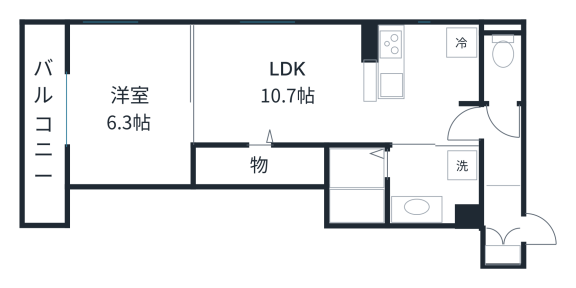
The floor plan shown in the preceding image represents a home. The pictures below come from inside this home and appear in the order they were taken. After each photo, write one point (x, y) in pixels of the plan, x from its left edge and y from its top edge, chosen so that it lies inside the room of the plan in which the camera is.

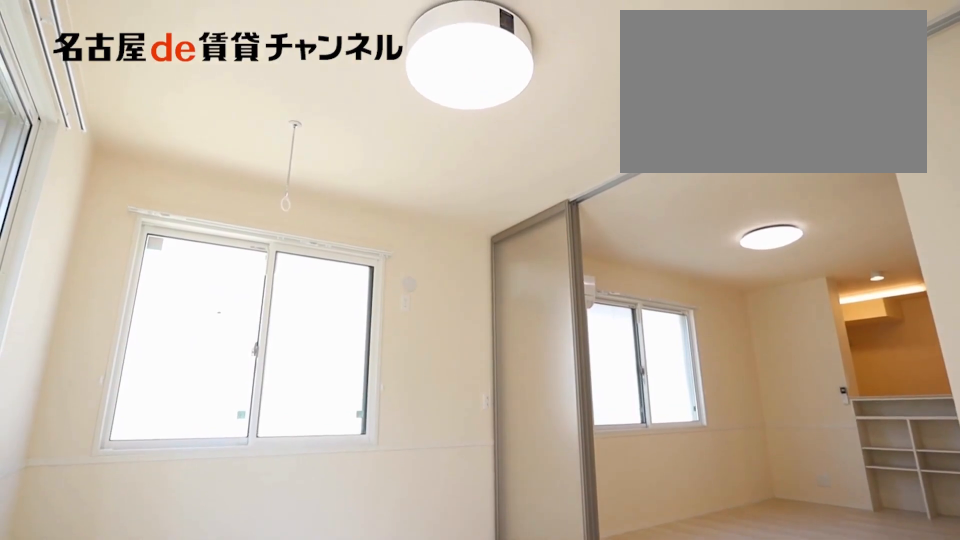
(131, 105)
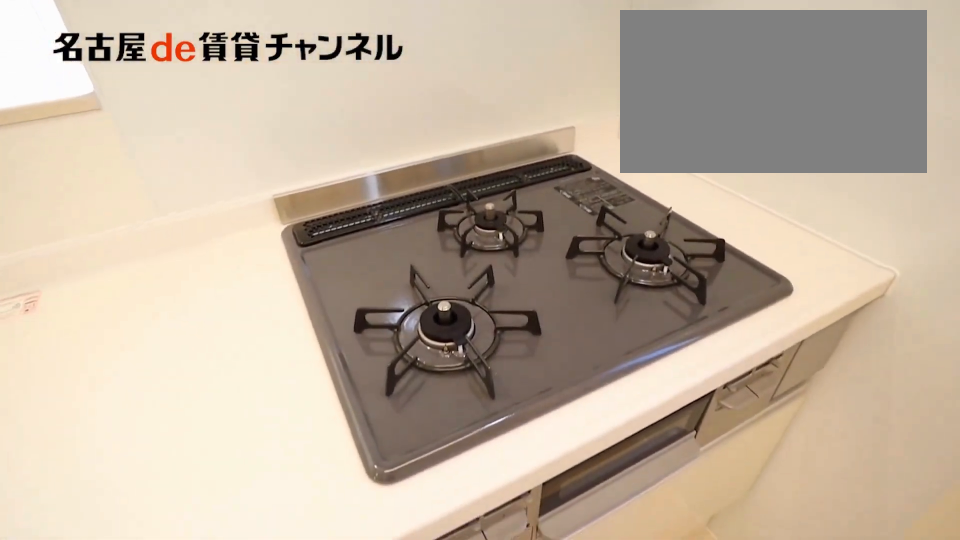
(421, 62)
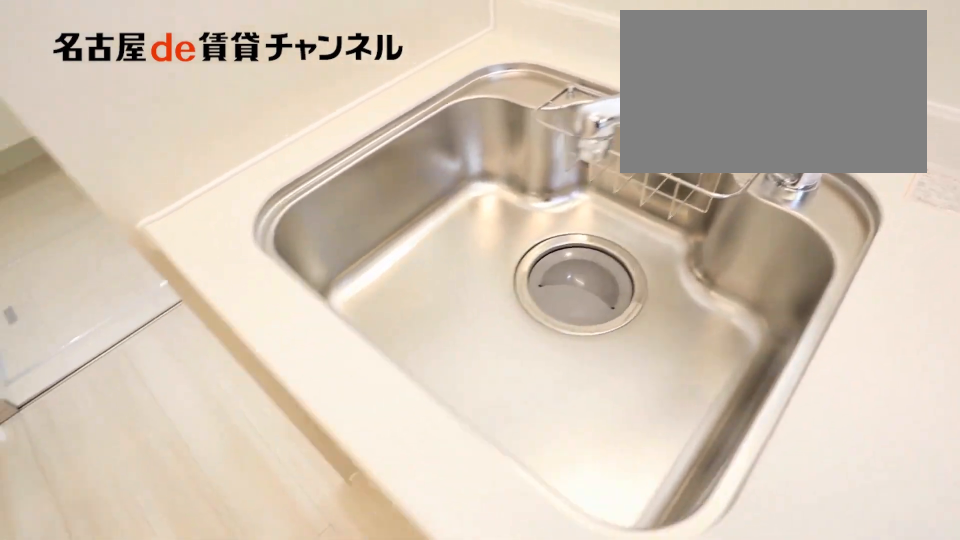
(421, 62)
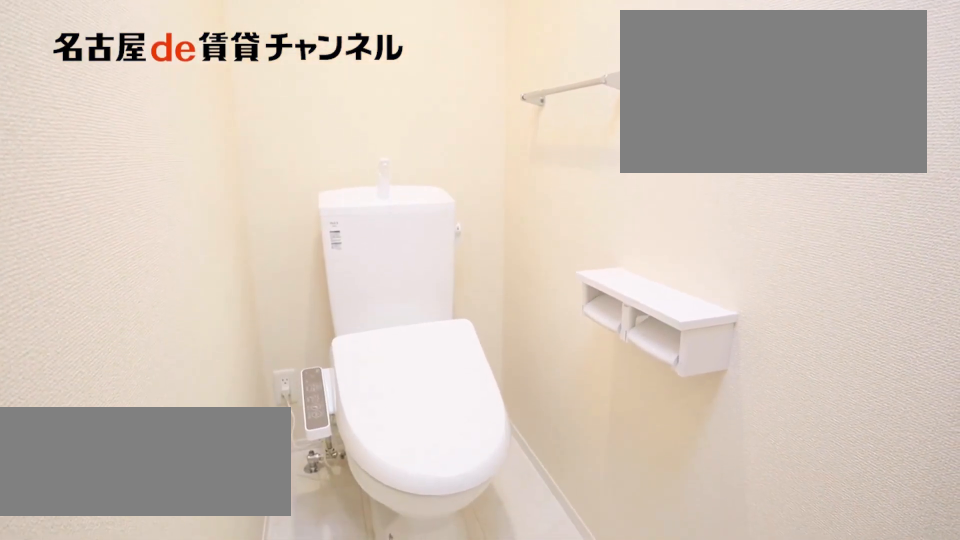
(502, 67)
